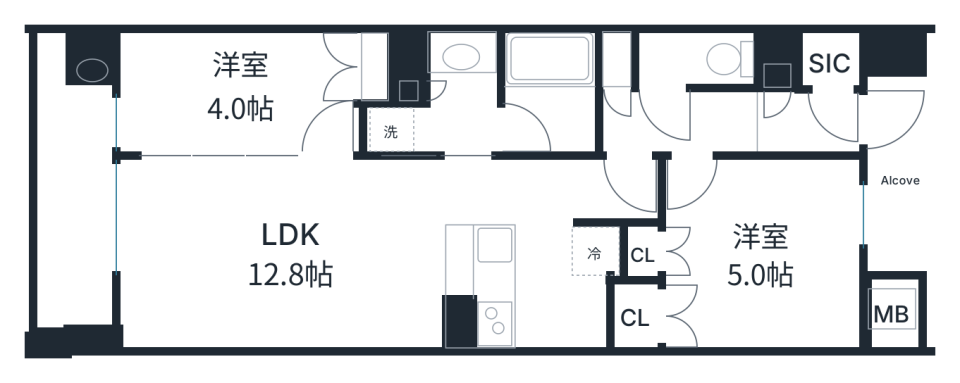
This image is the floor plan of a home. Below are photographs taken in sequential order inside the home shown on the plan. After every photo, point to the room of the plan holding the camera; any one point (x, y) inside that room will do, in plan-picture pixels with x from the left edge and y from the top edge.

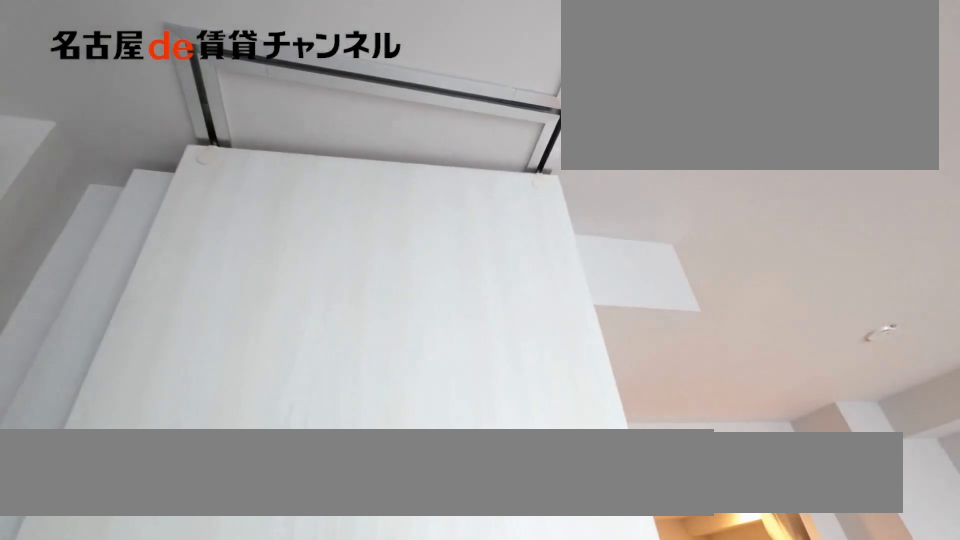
(235, 96)
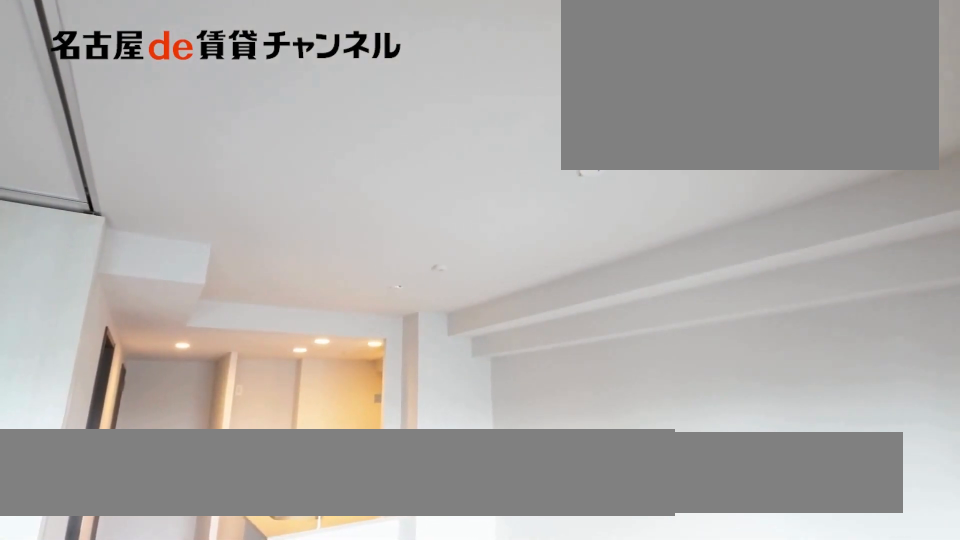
(277, 251)
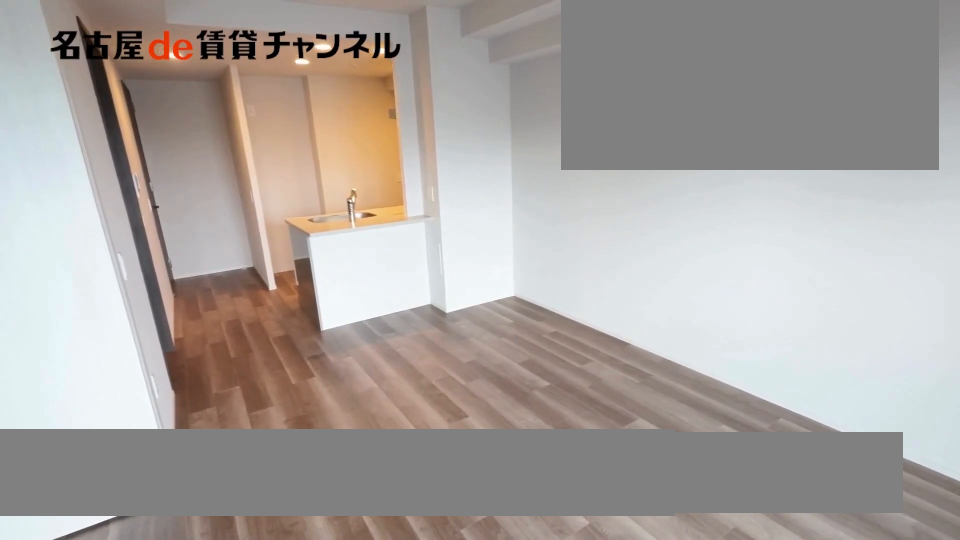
(277, 251)
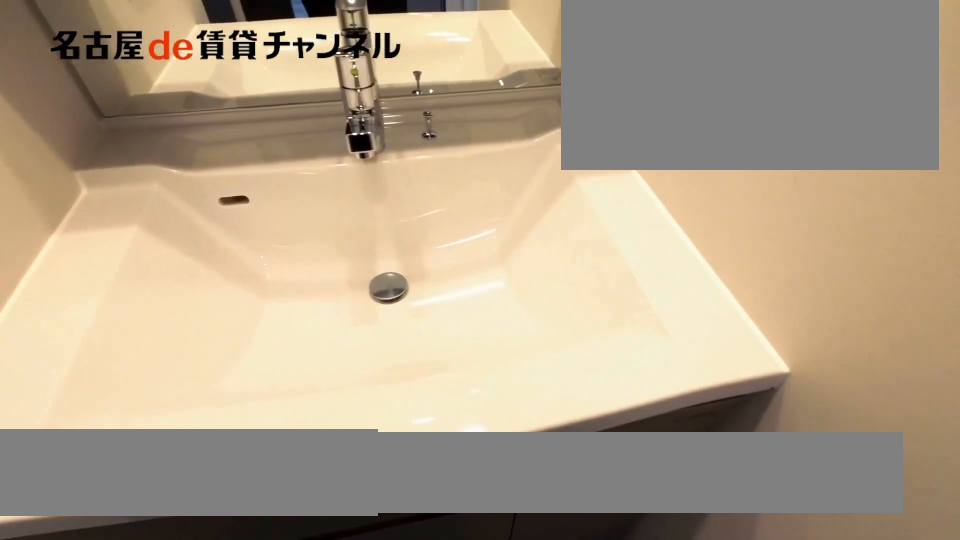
(435, 100)
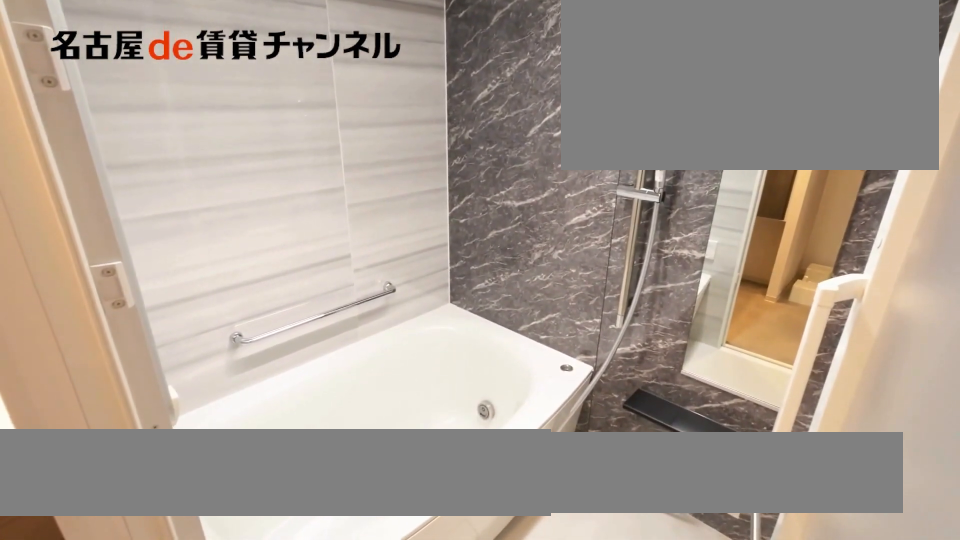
(547, 96)
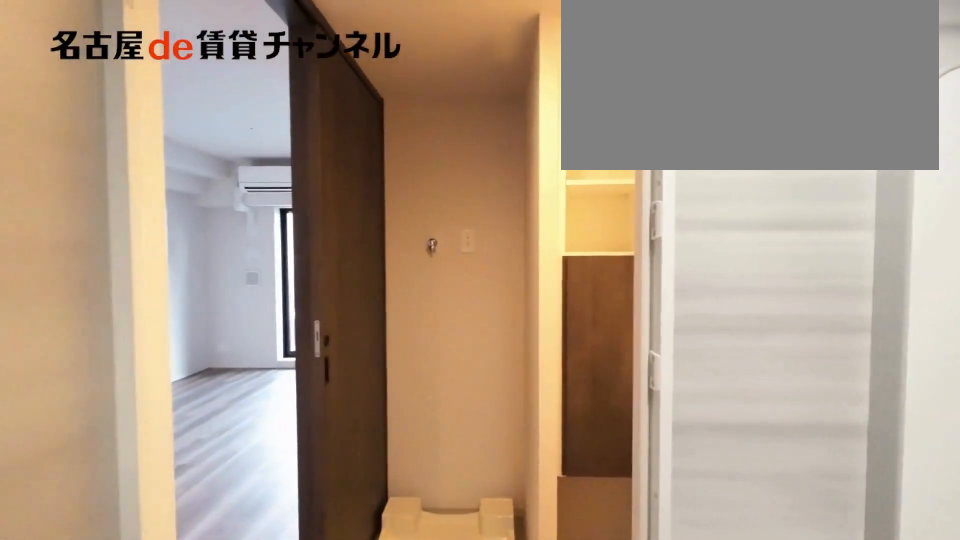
(547, 96)
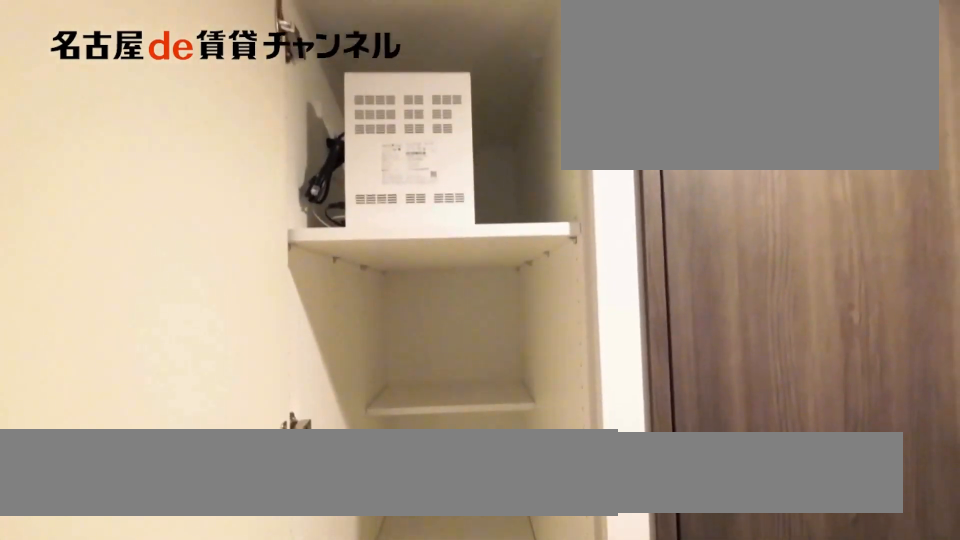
(616, 62)
